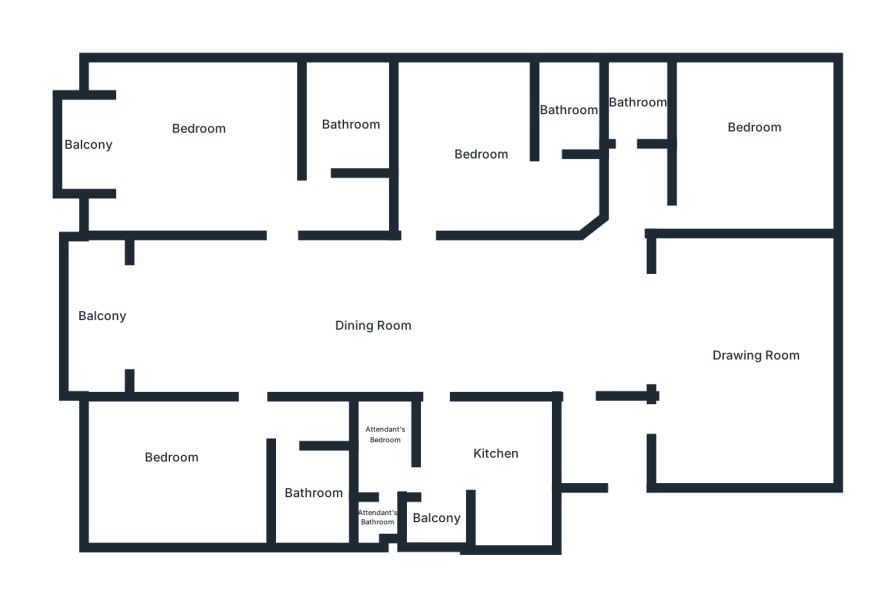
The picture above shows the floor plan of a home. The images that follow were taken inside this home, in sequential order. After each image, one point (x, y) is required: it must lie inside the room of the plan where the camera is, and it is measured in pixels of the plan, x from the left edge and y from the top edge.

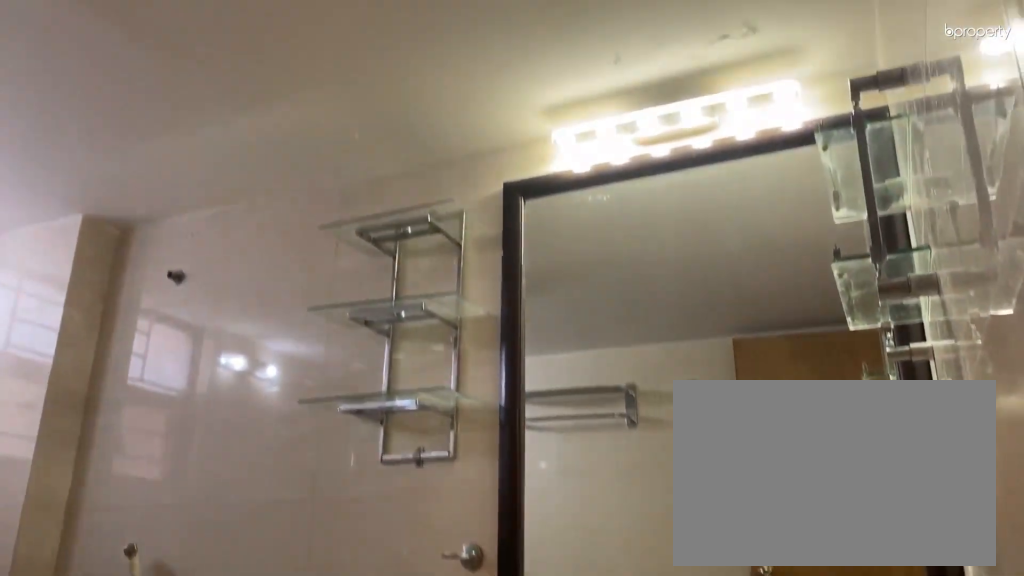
(341, 125)
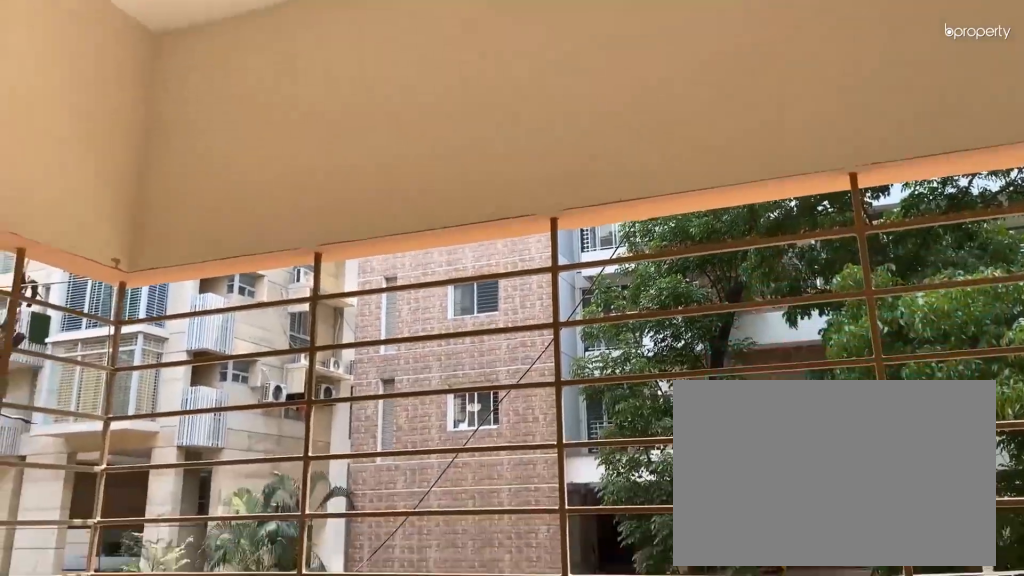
(90, 313)
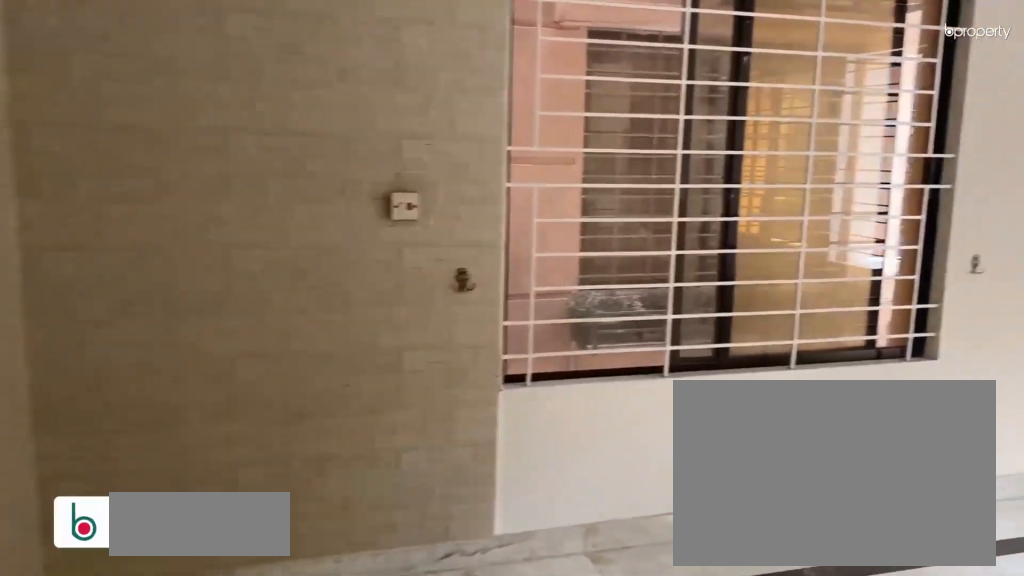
(176, 470)
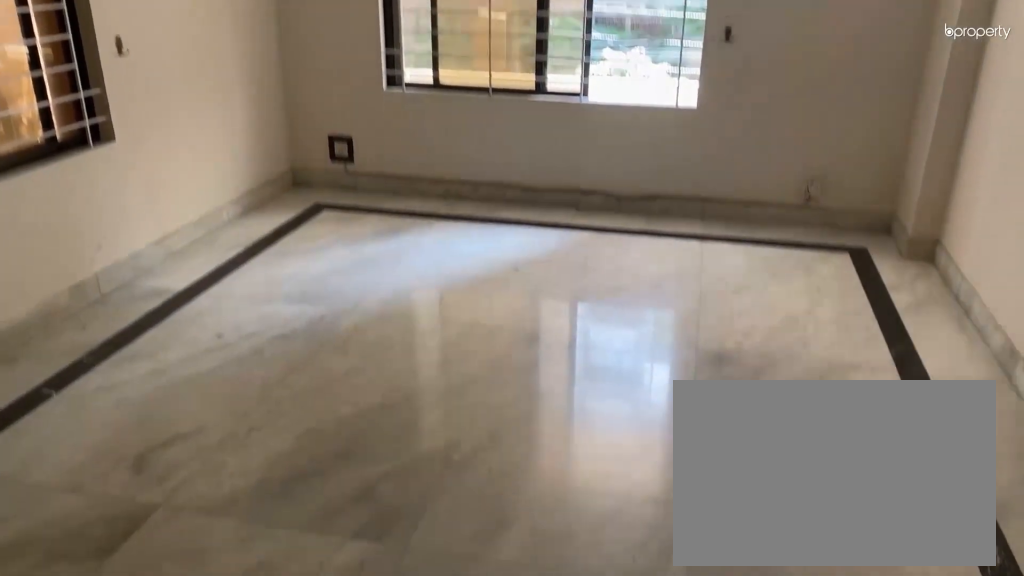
(186, 462)
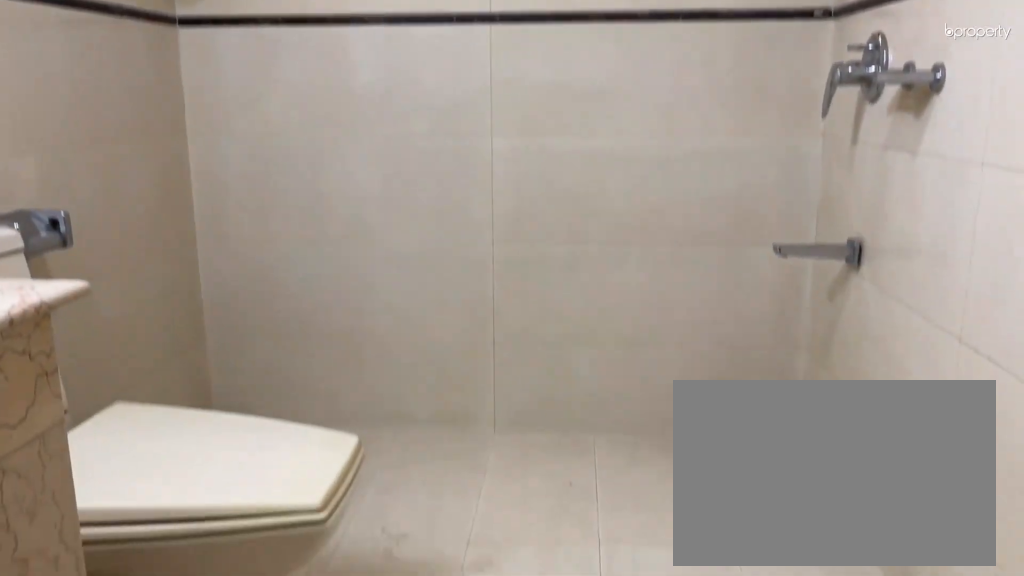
(302, 481)
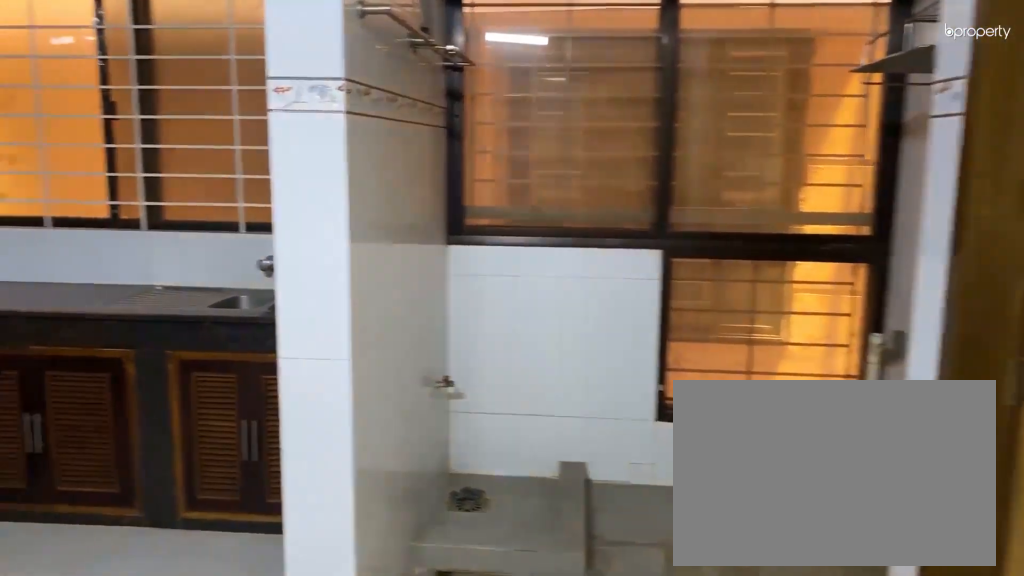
(498, 471)
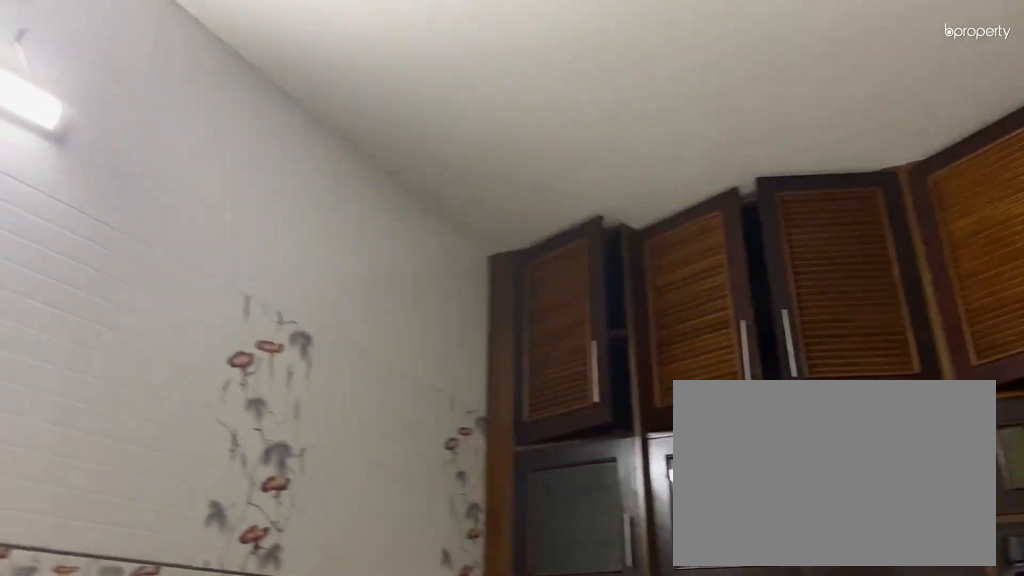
(498, 471)
